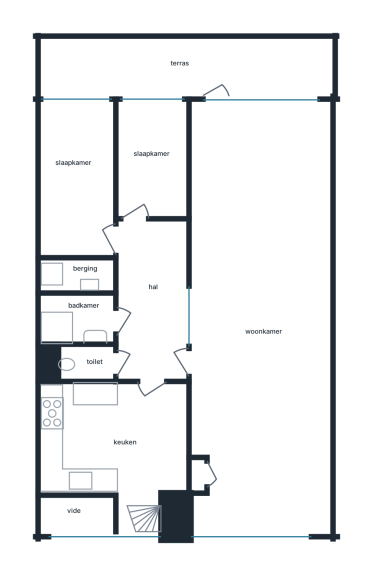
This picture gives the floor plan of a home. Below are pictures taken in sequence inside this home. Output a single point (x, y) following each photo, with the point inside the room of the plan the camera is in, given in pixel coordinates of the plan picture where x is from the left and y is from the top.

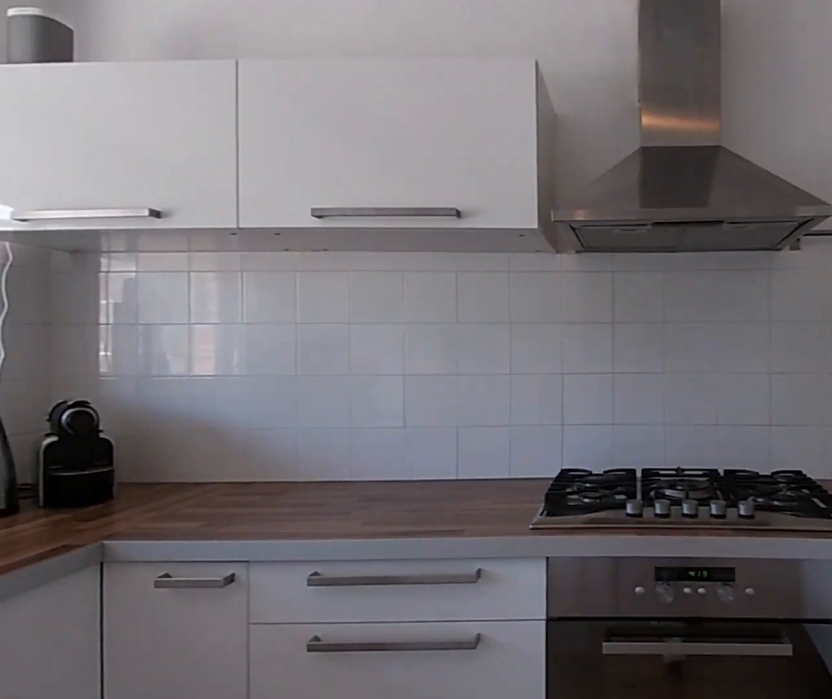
(115, 441)
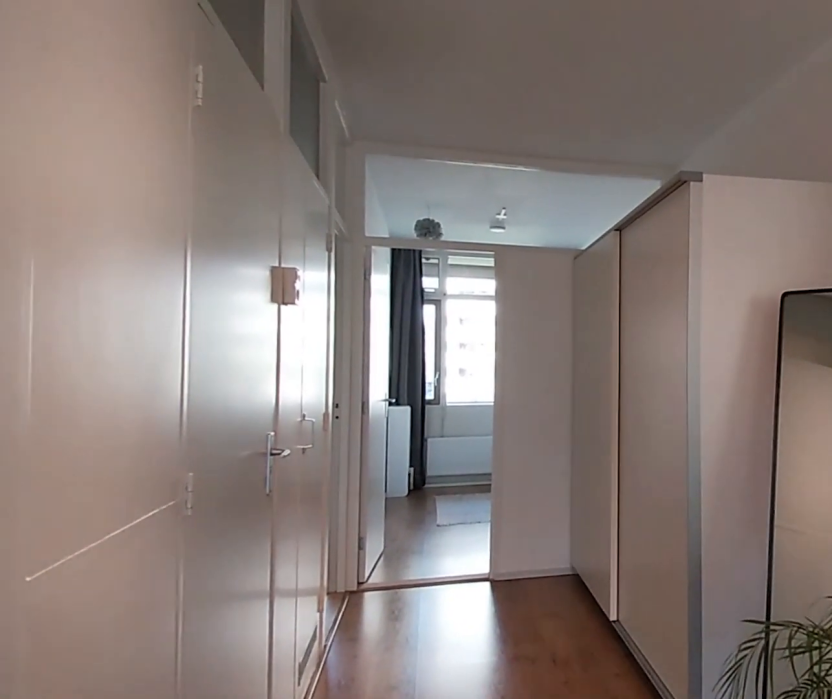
(152, 301)
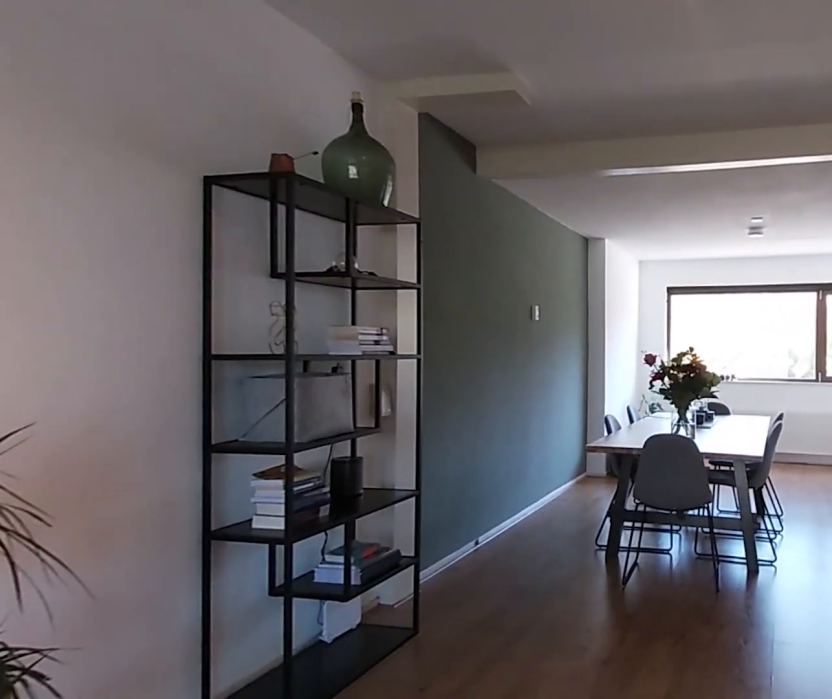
(268, 209)
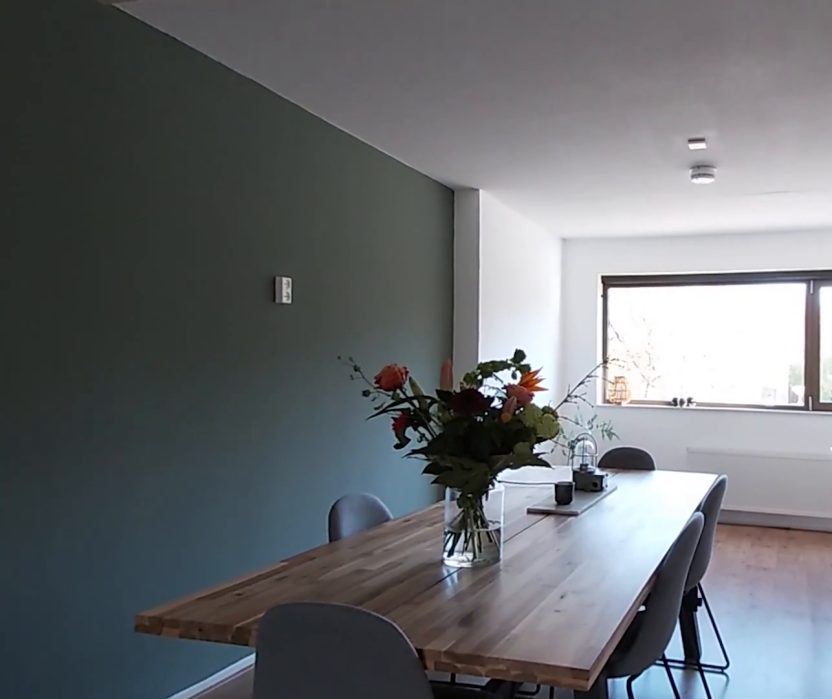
(268, 209)
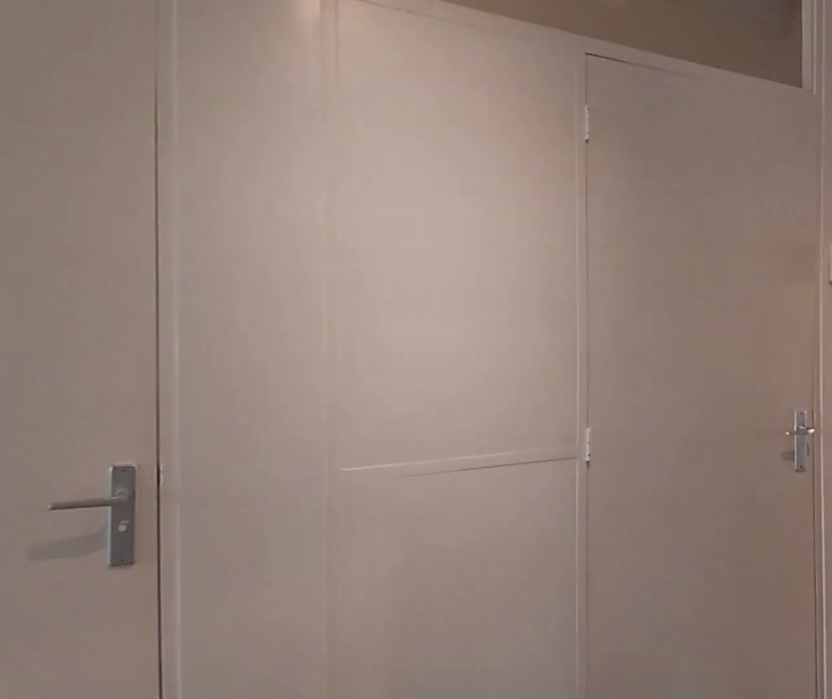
(152, 301)
